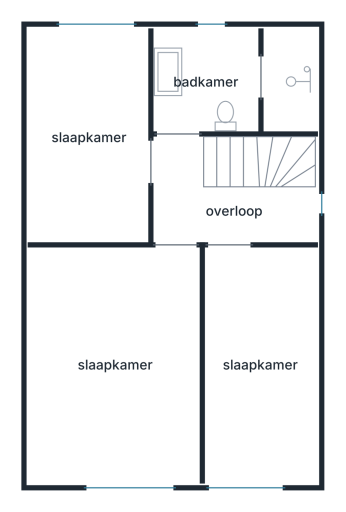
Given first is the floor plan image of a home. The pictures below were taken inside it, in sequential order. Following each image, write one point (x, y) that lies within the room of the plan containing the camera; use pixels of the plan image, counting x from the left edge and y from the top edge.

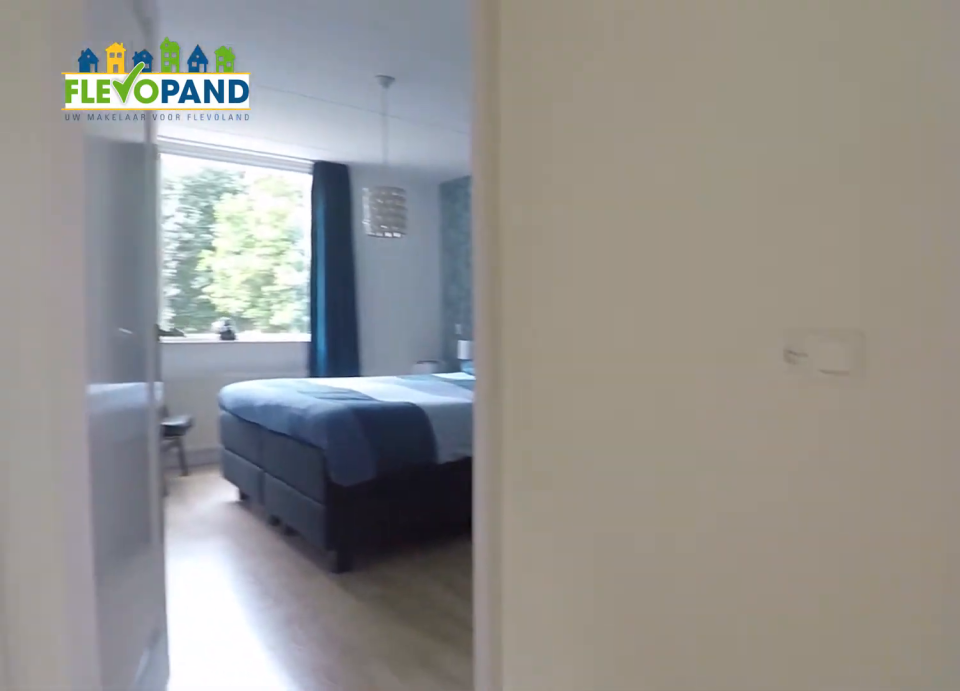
(221, 204)
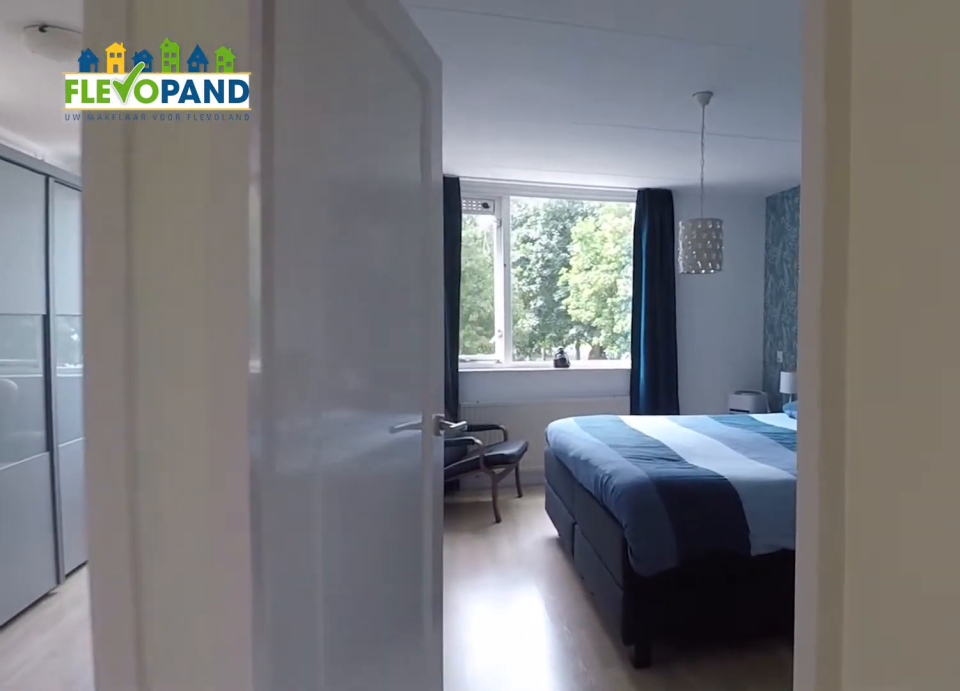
(221, 204)
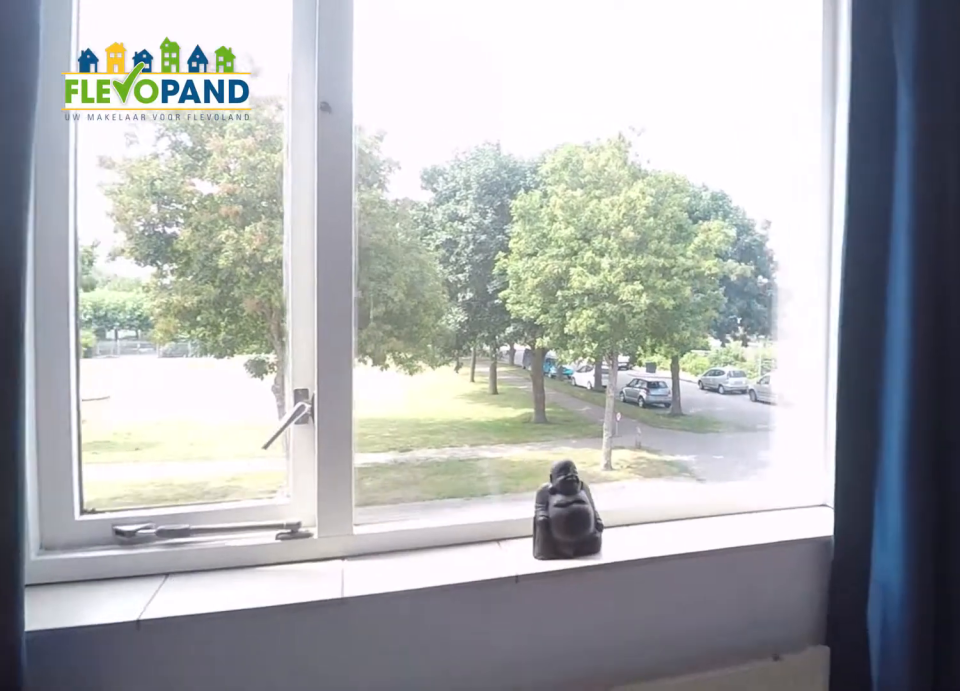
(120, 316)
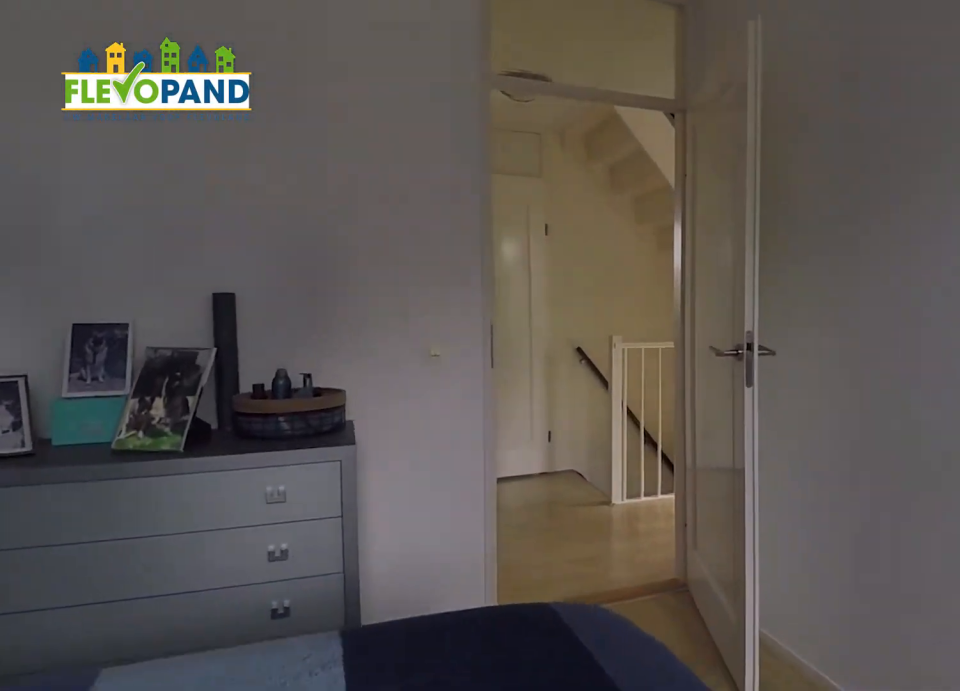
(120, 316)
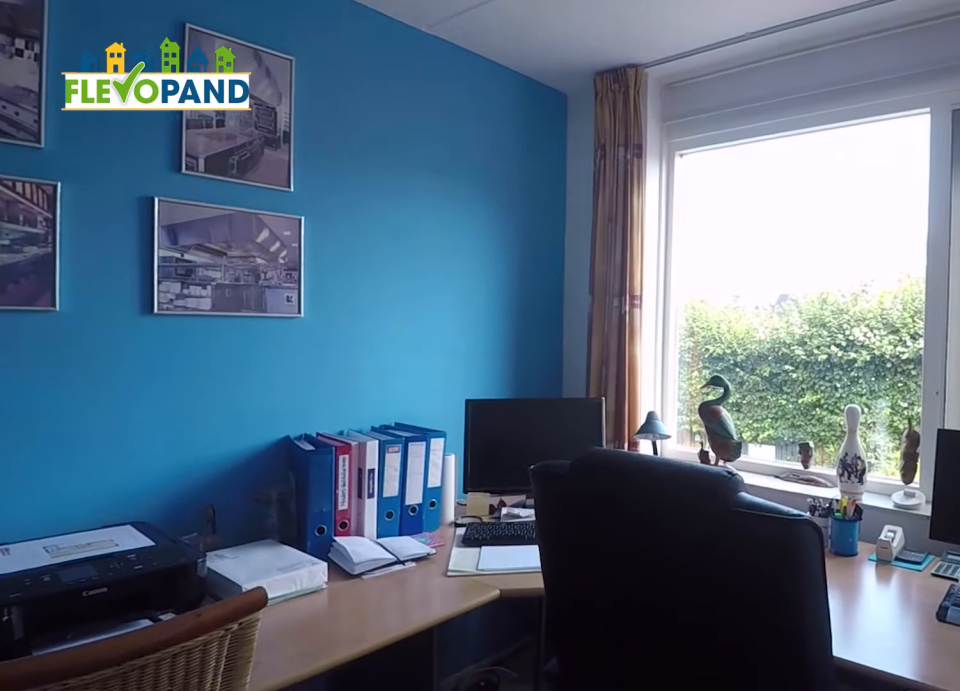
(88, 134)
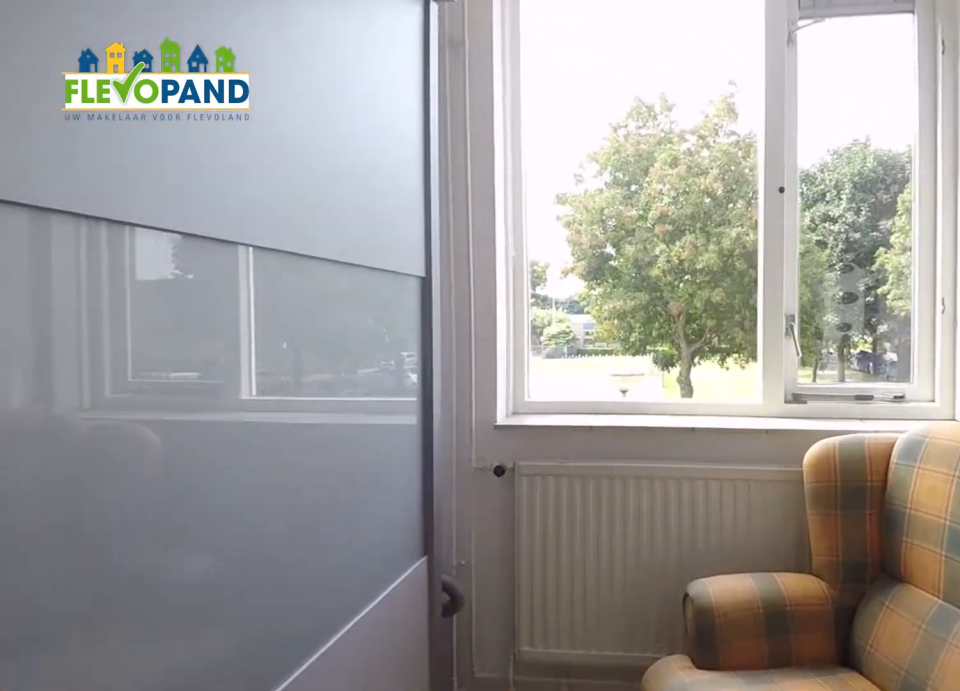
(260, 365)
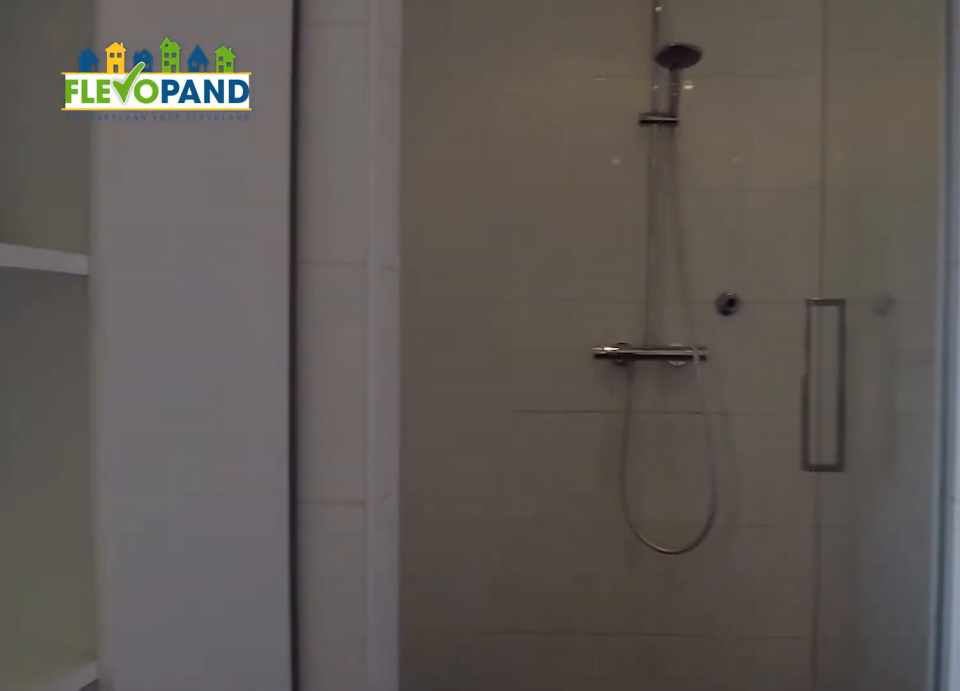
(167, 71)
